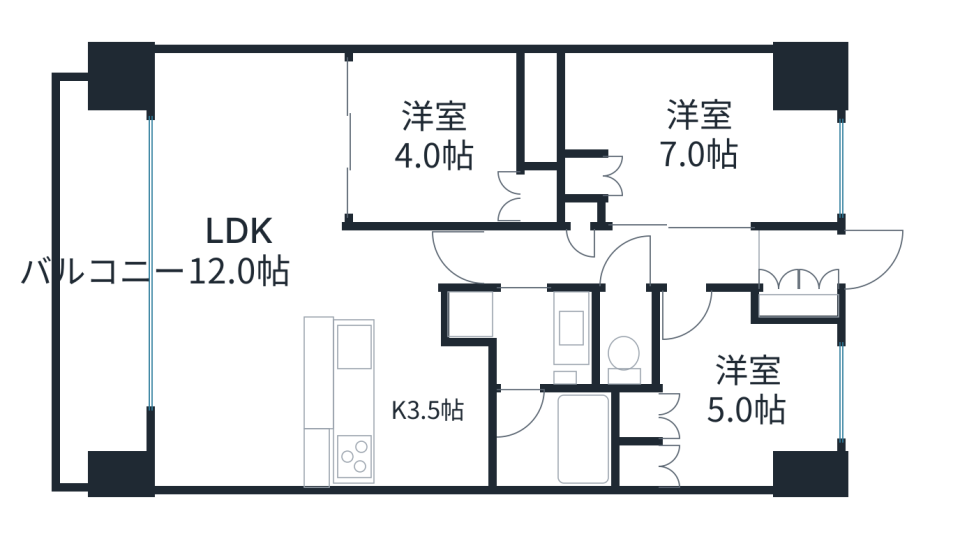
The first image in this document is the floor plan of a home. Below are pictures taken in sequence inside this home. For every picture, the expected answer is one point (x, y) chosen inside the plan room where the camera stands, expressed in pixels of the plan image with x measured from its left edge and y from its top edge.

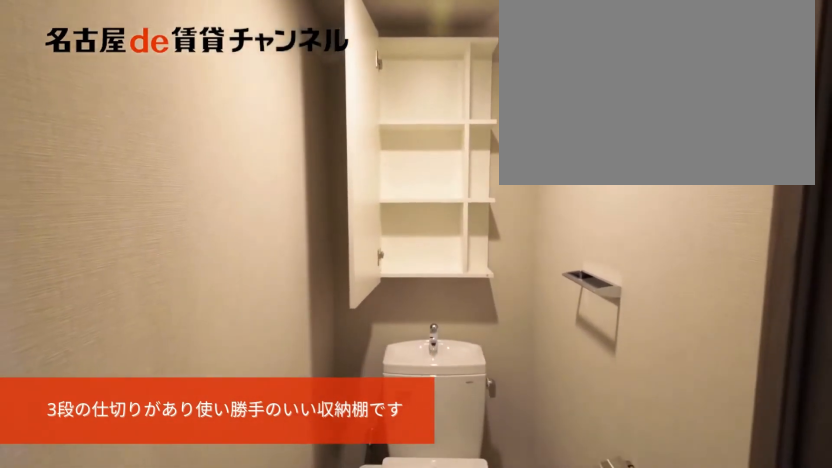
(627, 341)
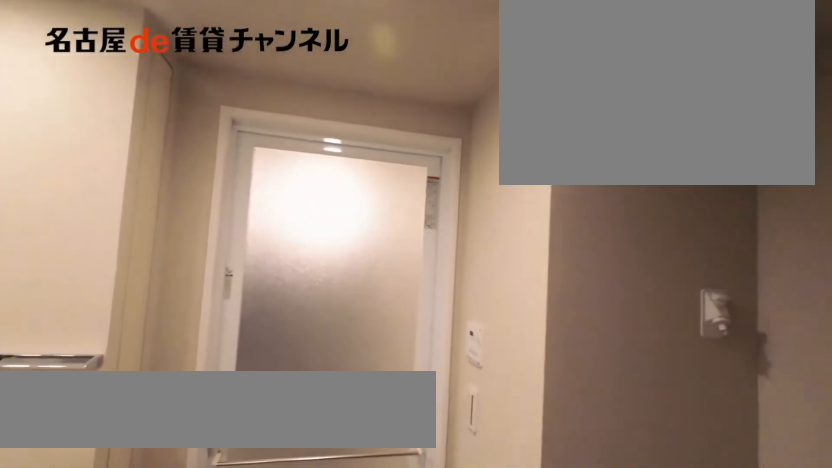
(527, 334)
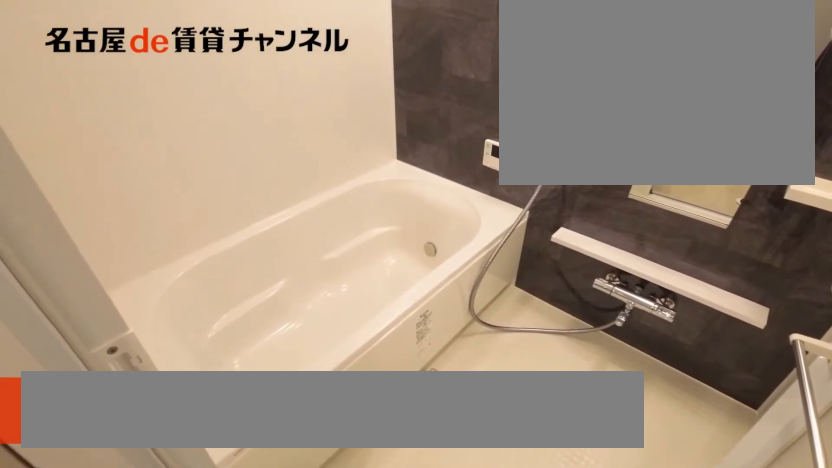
(548, 438)
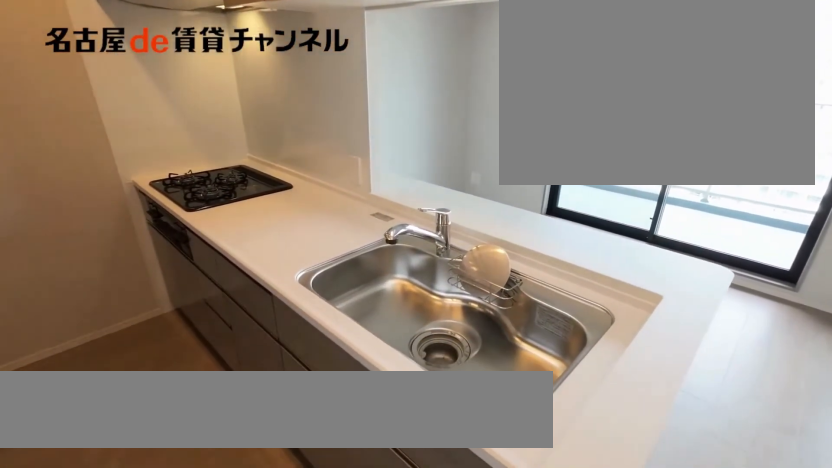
(367, 402)
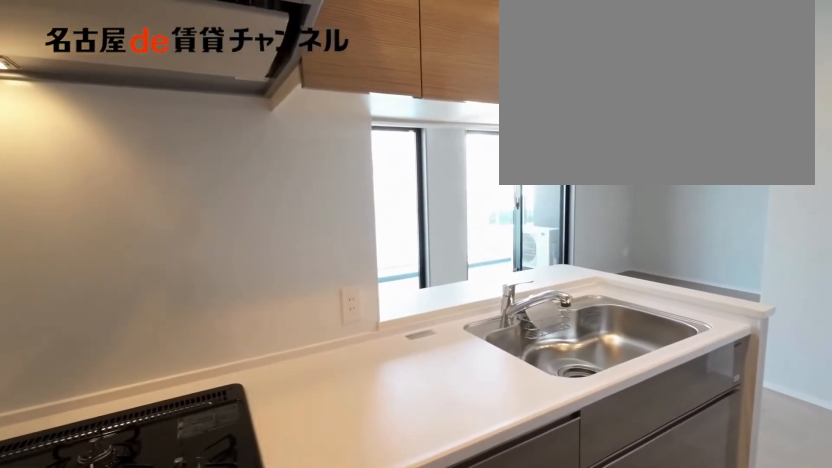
(367, 402)
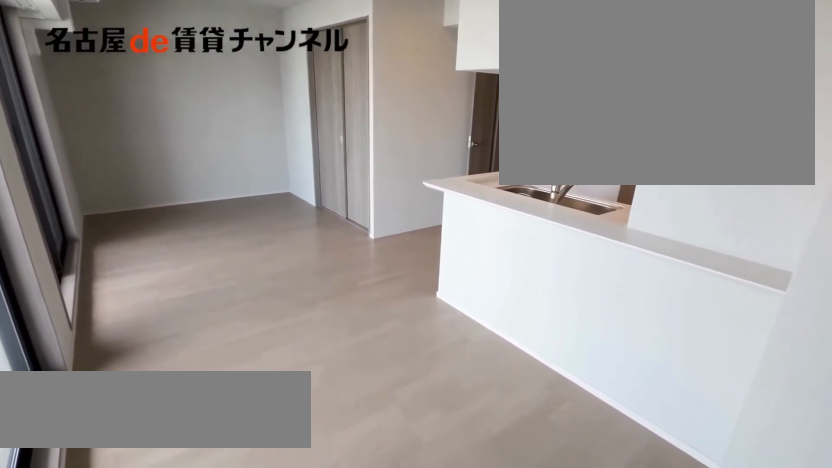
(240, 256)
